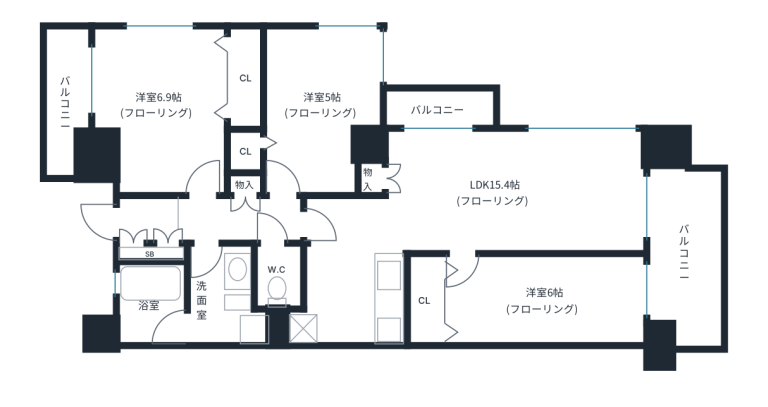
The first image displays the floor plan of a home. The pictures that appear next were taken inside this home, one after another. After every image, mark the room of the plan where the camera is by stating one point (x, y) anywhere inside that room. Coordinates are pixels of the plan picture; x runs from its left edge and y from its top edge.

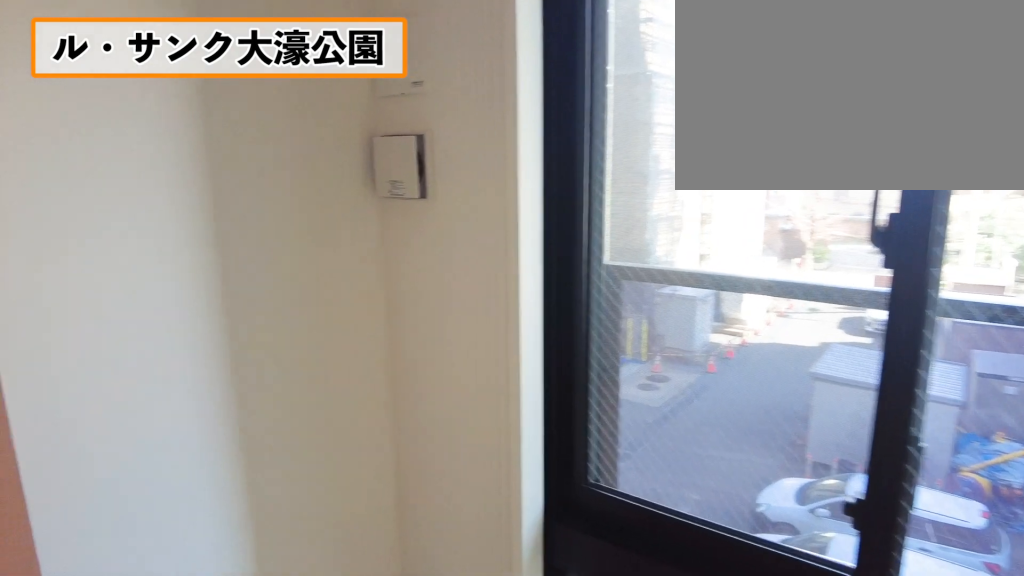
(159, 103)
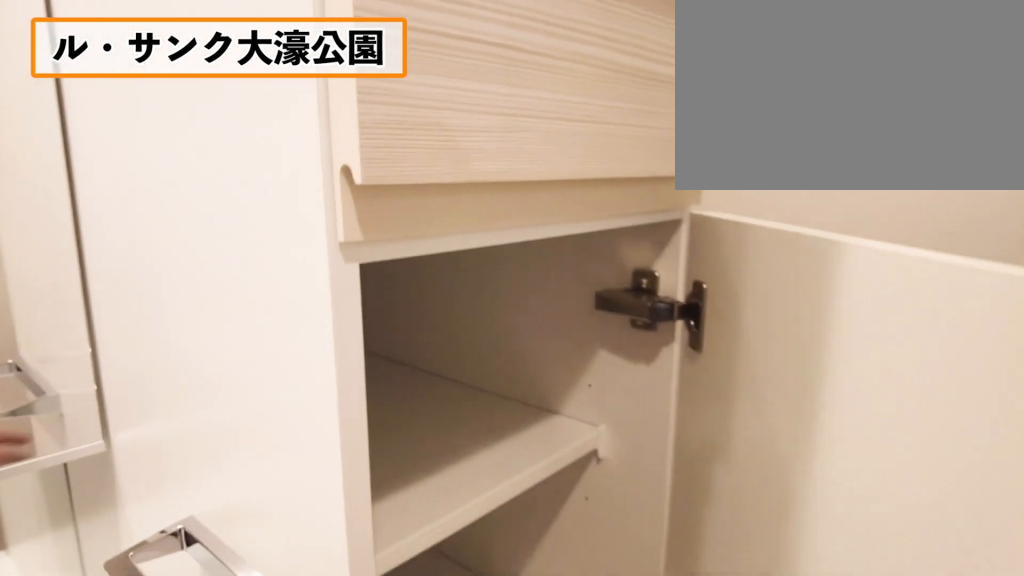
(213, 282)
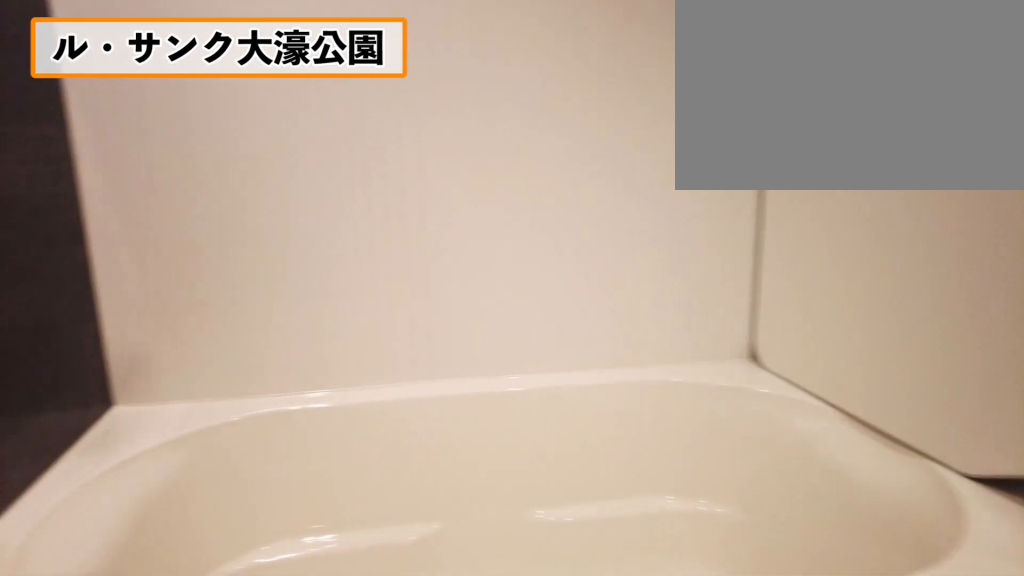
(163, 309)
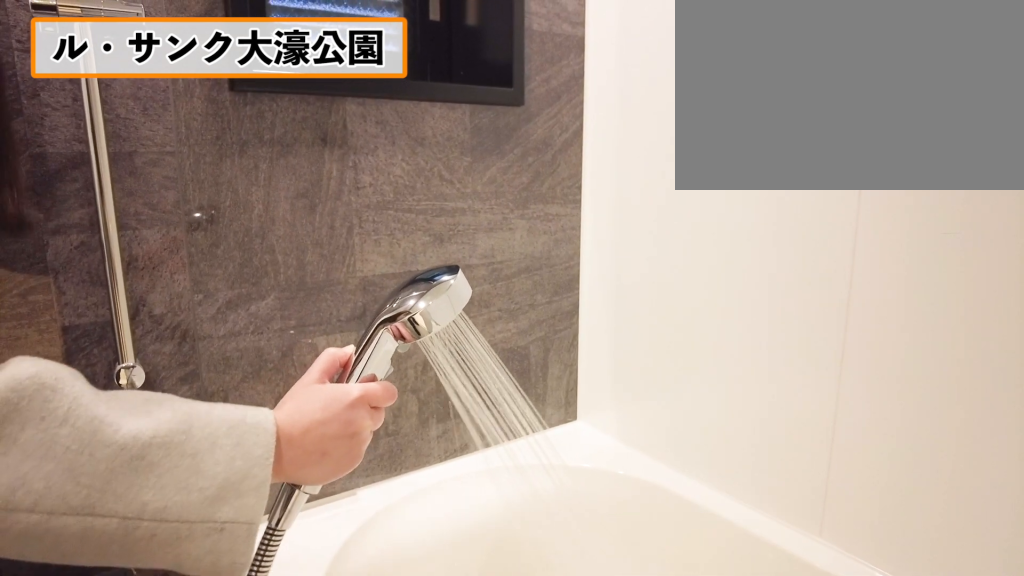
(163, 309)
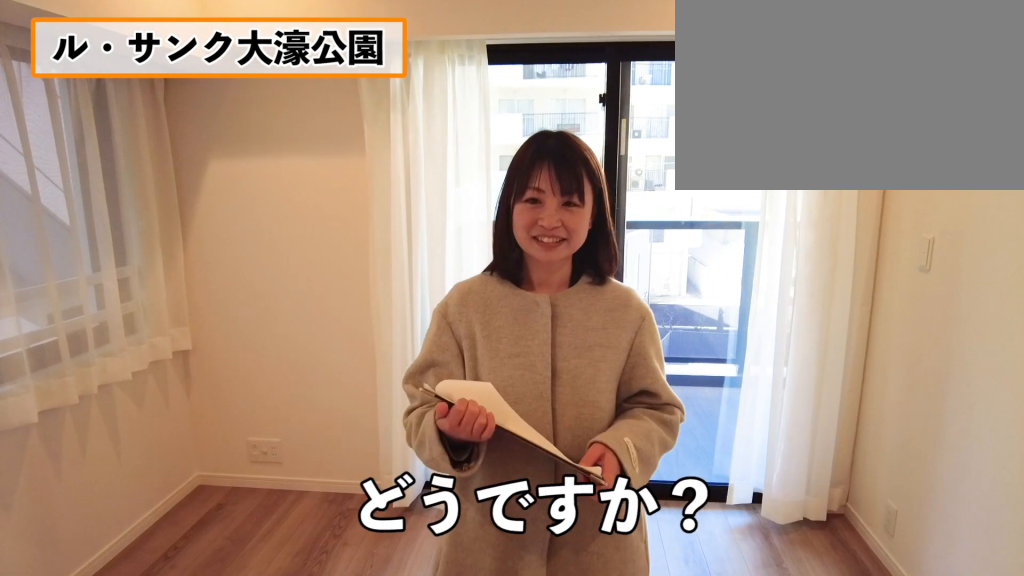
(505, 197)
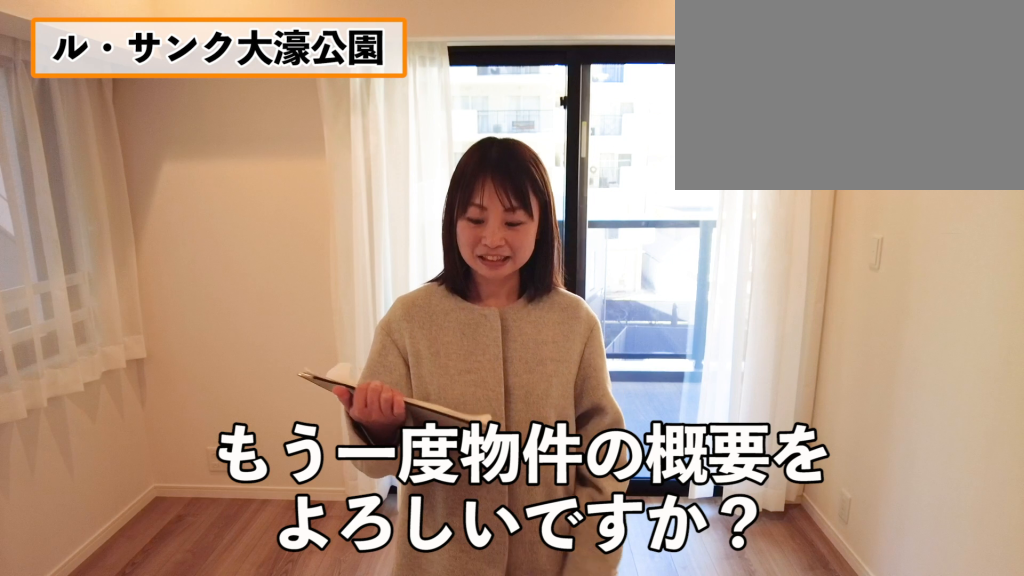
(505, 197)
